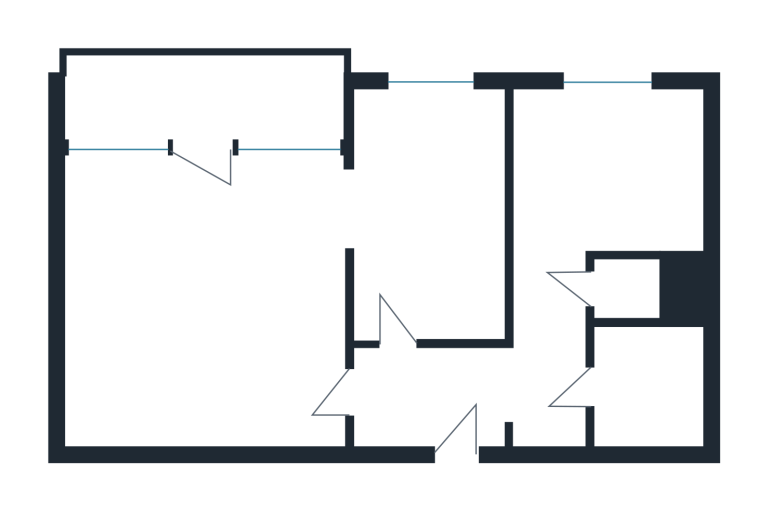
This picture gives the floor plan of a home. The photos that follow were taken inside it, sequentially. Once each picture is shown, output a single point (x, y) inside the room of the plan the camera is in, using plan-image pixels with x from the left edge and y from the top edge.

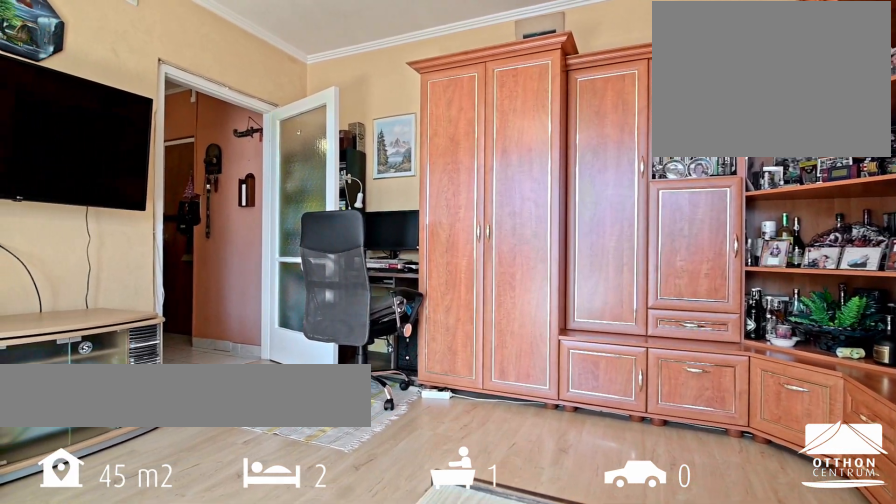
(212, 283)
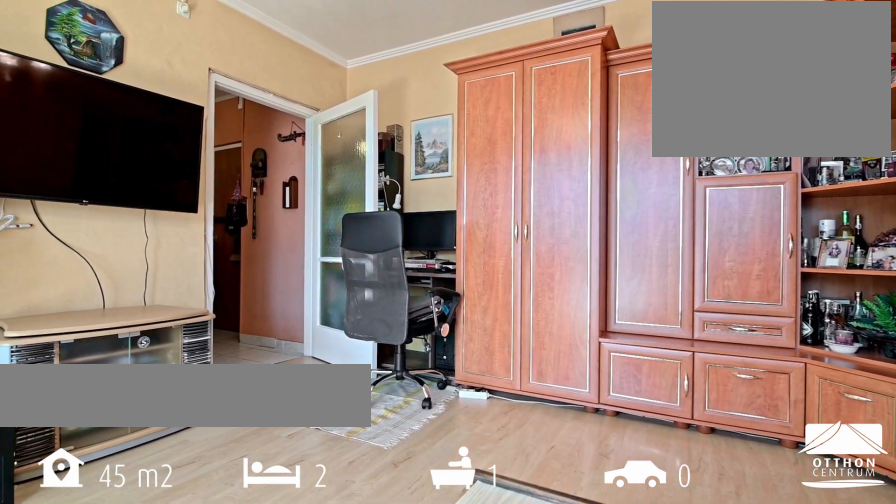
(212, 283)
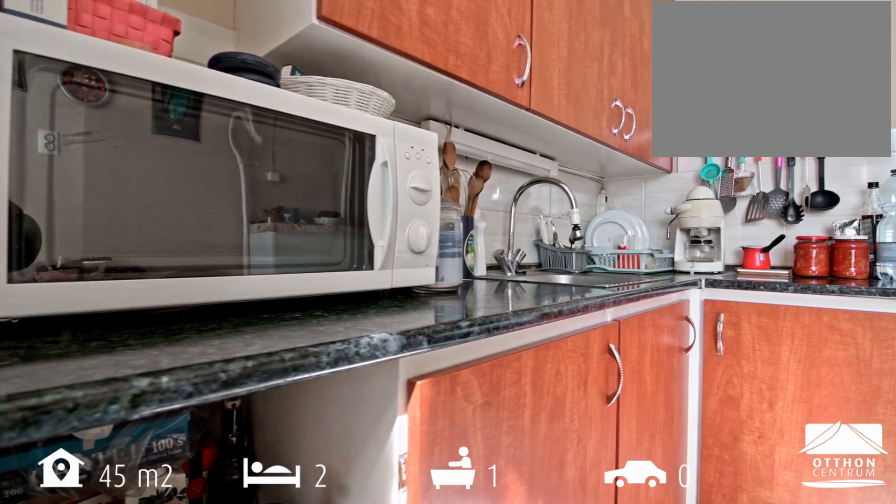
(618, 162)
